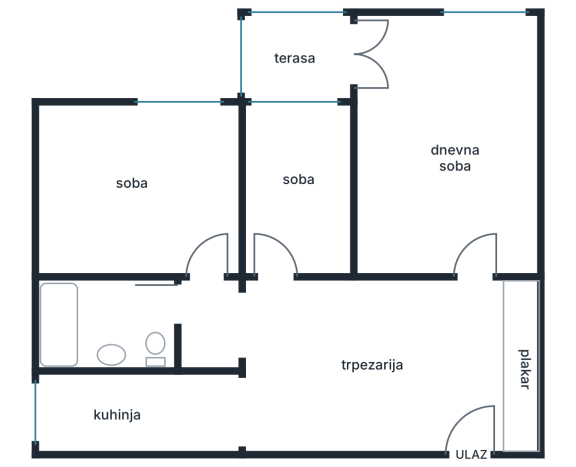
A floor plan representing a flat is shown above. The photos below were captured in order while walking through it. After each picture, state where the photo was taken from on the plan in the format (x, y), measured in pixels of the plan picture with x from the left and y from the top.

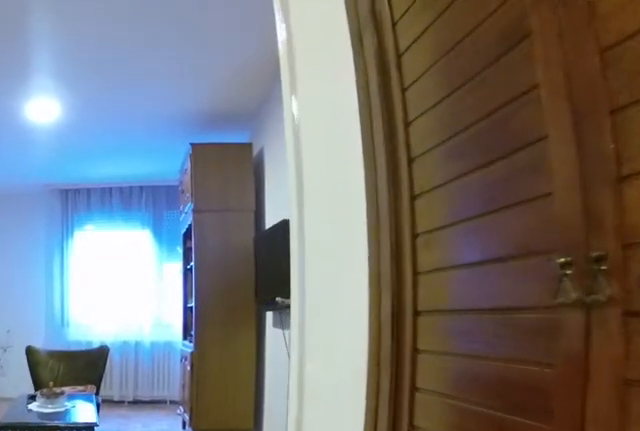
(467, 349)
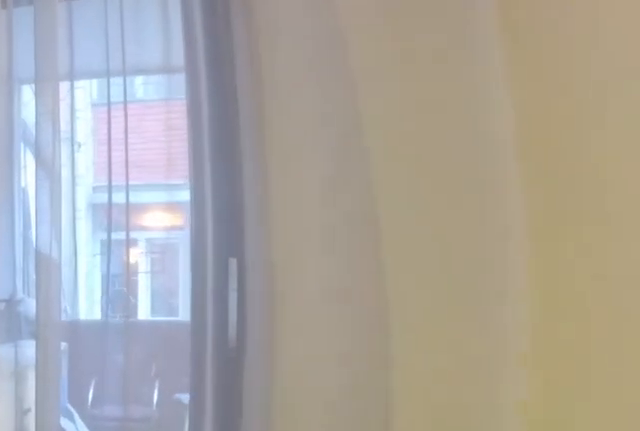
(440, 56)
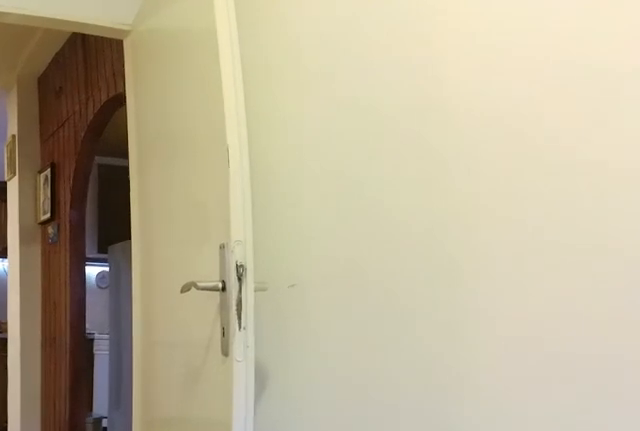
(295, 158)
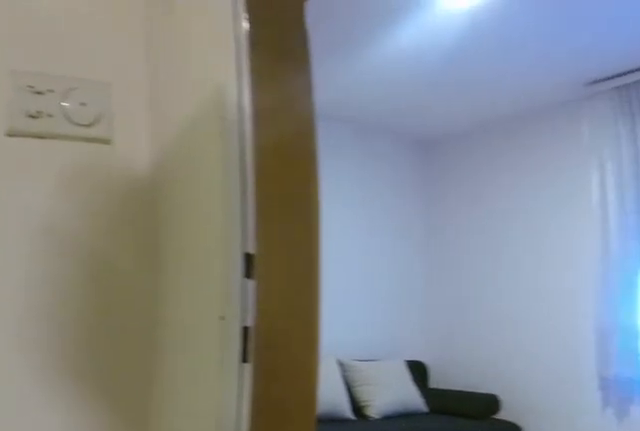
(240, 311)
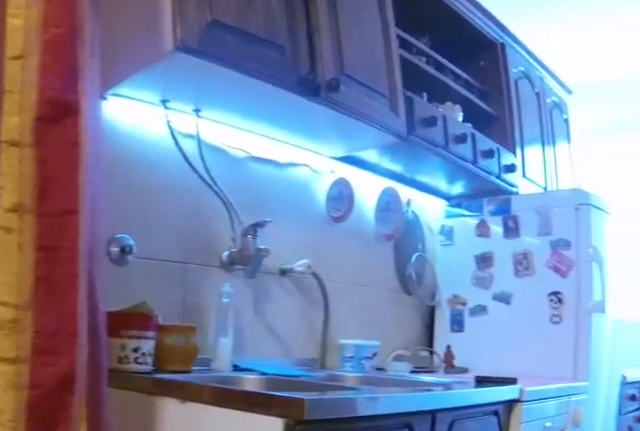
(271, 367)
